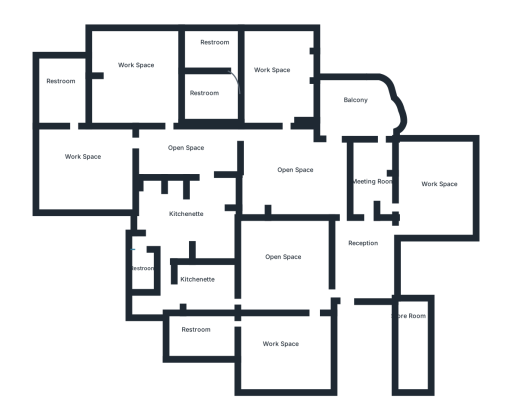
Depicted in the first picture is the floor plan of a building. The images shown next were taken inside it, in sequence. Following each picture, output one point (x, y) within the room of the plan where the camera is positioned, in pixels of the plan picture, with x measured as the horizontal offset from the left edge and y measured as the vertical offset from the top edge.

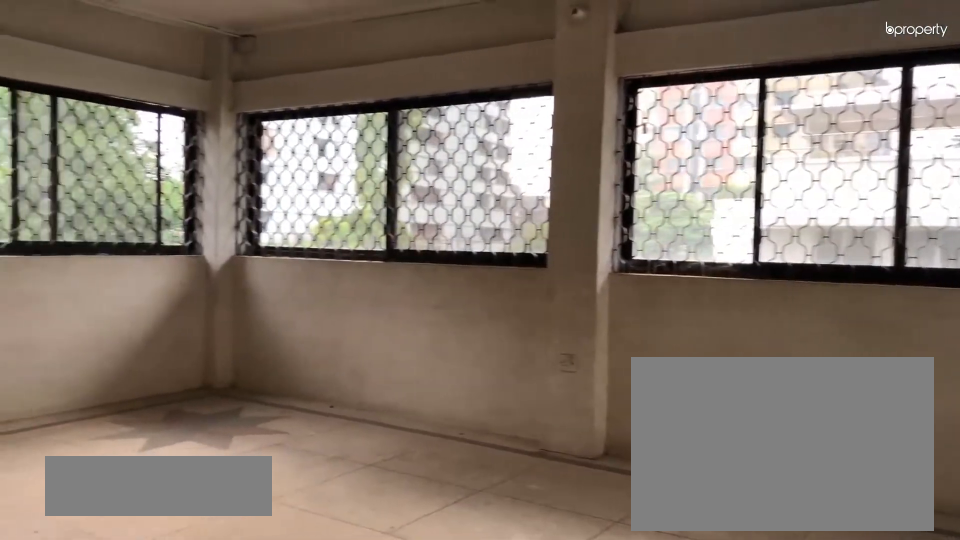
(442, 192)
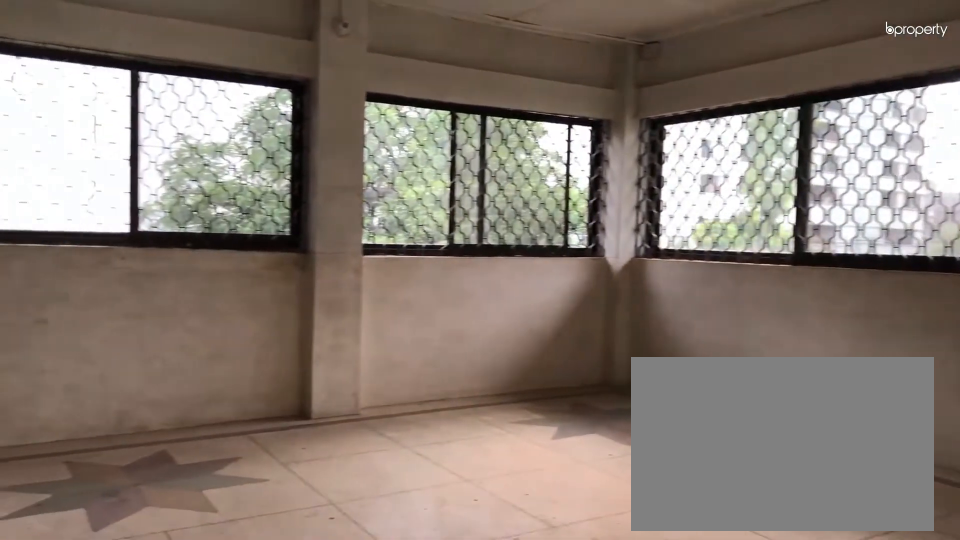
(442, 192)
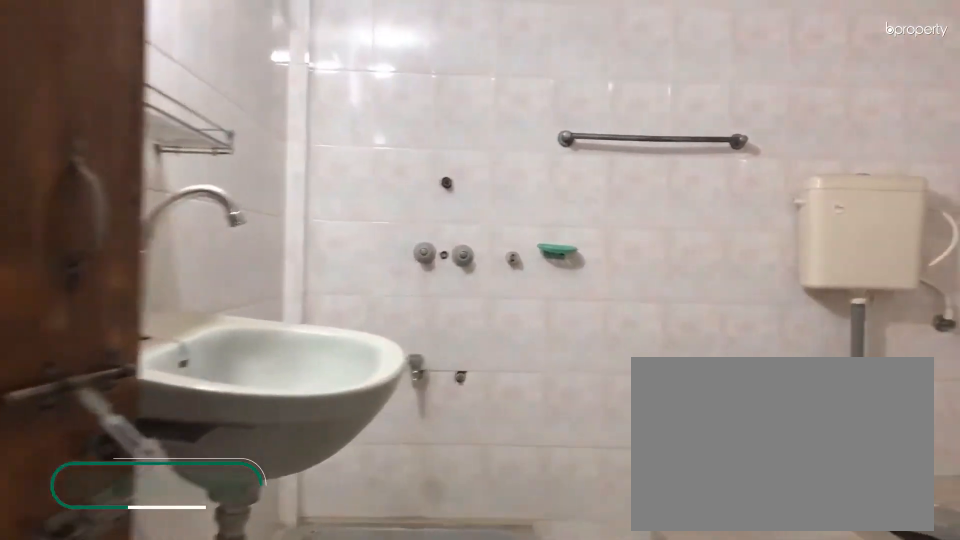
(214, 94)
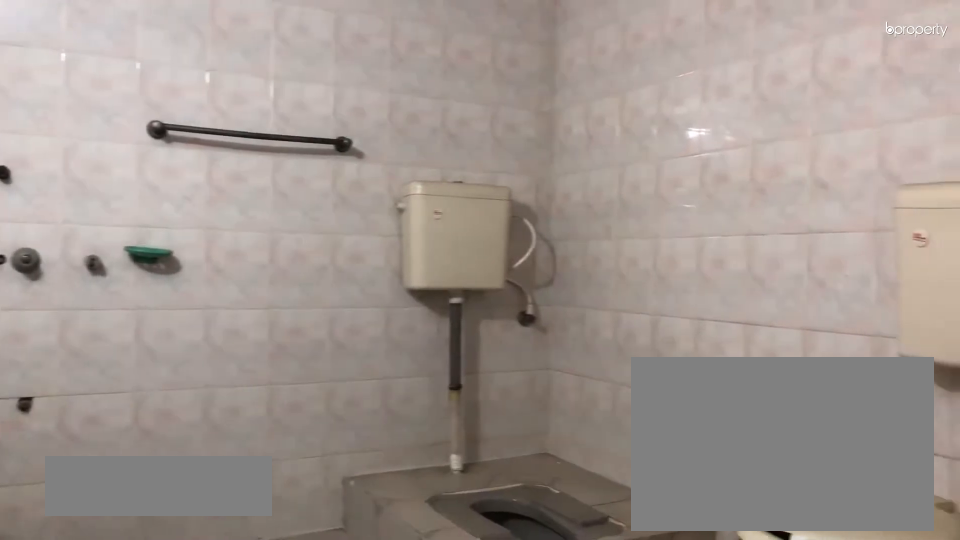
(214, 94)
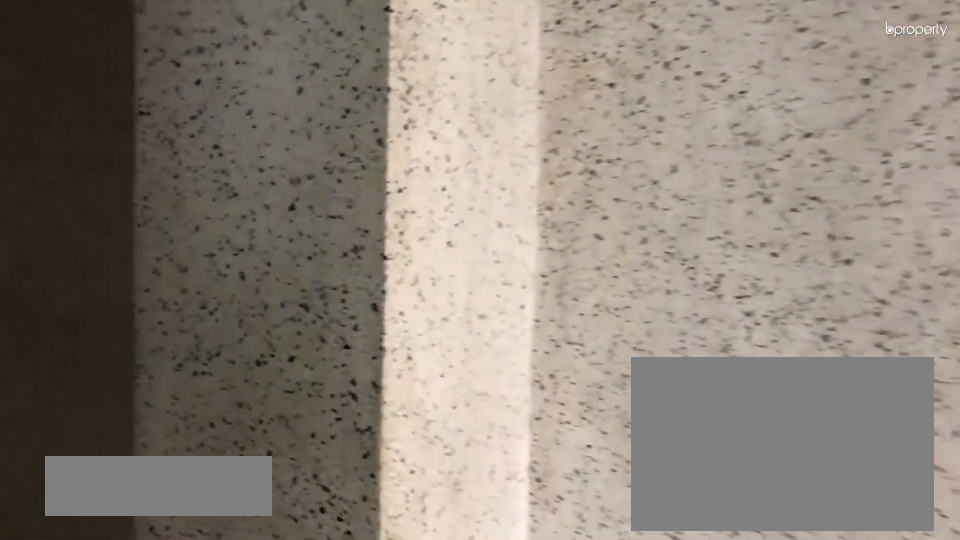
(207, 291)
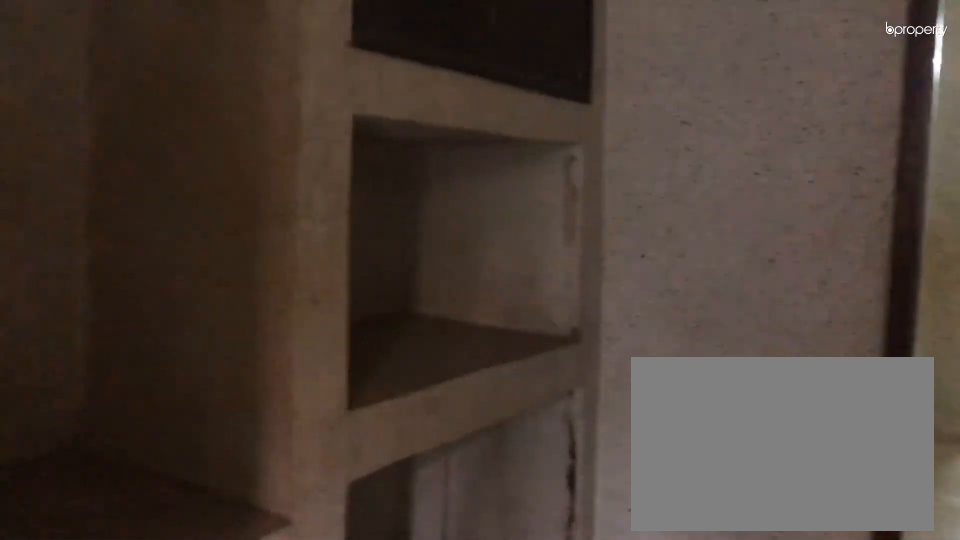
(207, 291)
